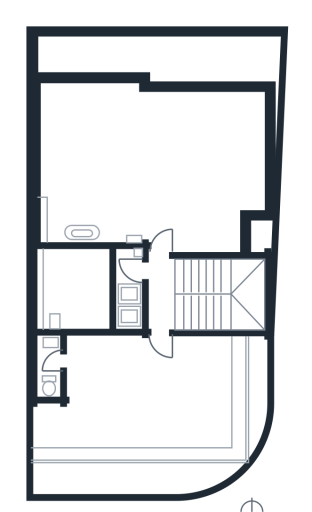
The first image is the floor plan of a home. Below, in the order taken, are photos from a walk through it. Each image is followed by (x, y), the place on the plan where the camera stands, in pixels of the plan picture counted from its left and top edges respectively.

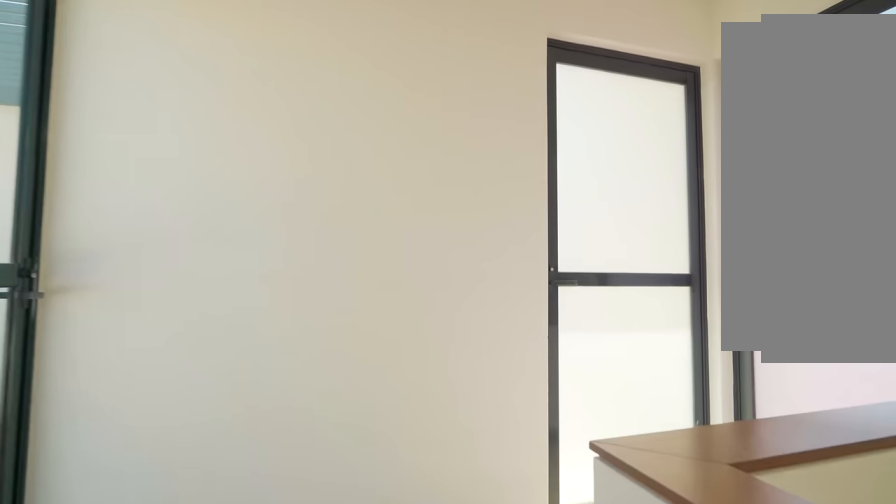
(186, 311)
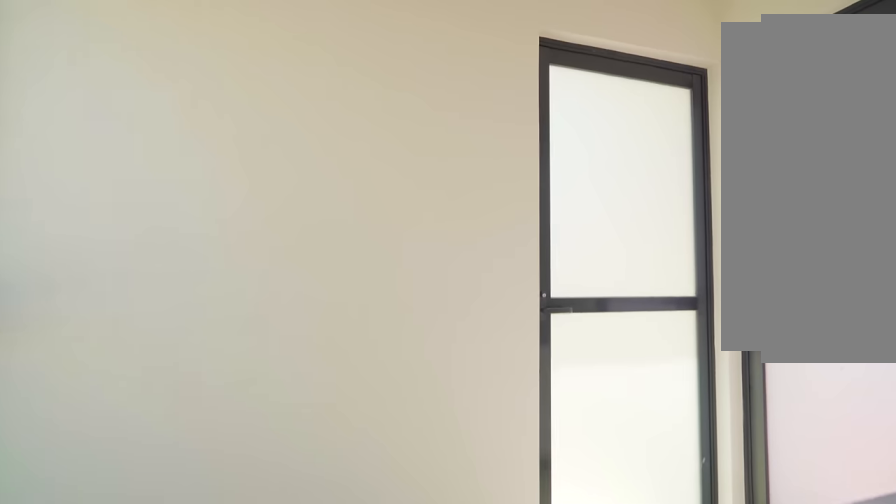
(186, 311)
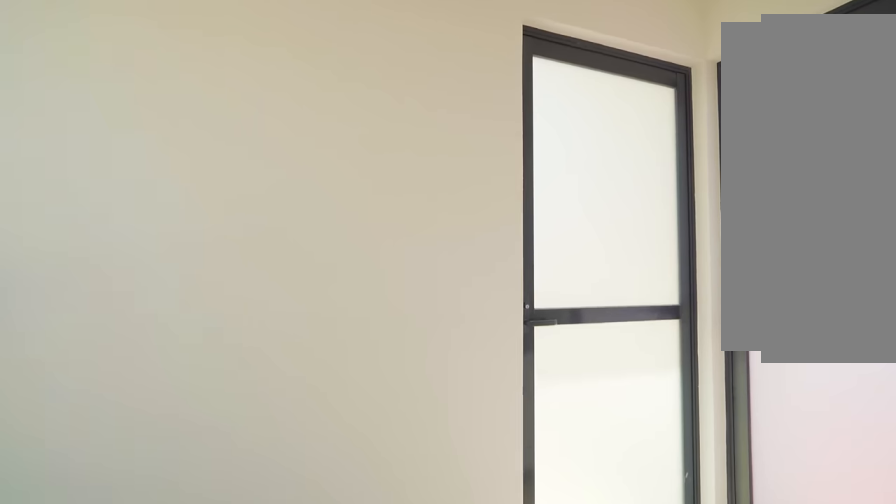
(186, 311)
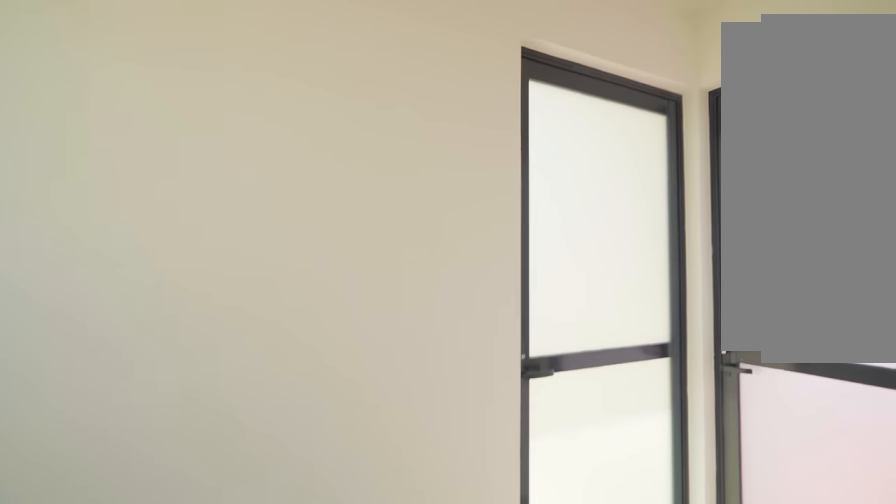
(185, 311)
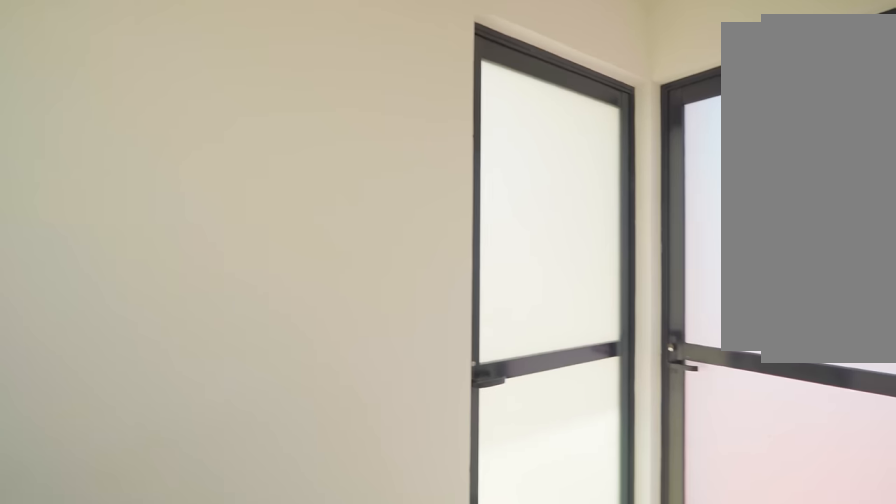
(184, 312)
